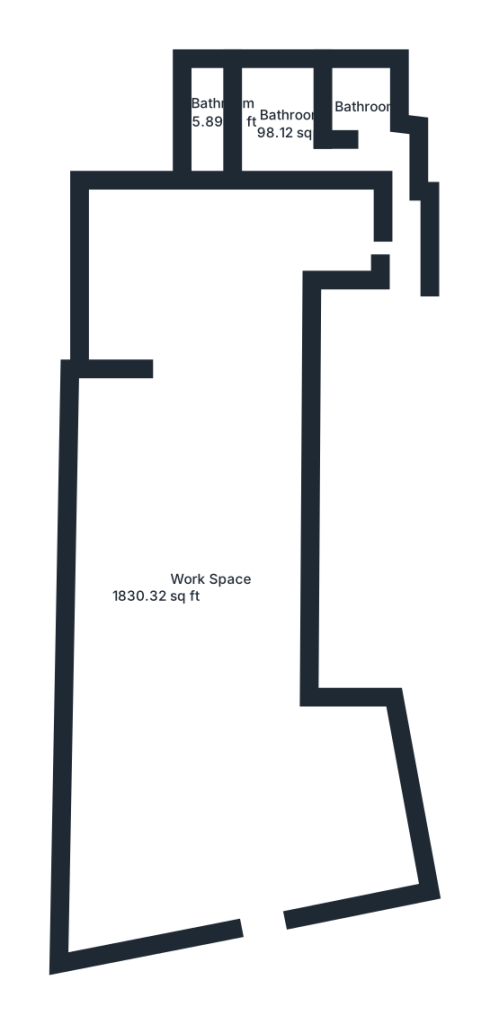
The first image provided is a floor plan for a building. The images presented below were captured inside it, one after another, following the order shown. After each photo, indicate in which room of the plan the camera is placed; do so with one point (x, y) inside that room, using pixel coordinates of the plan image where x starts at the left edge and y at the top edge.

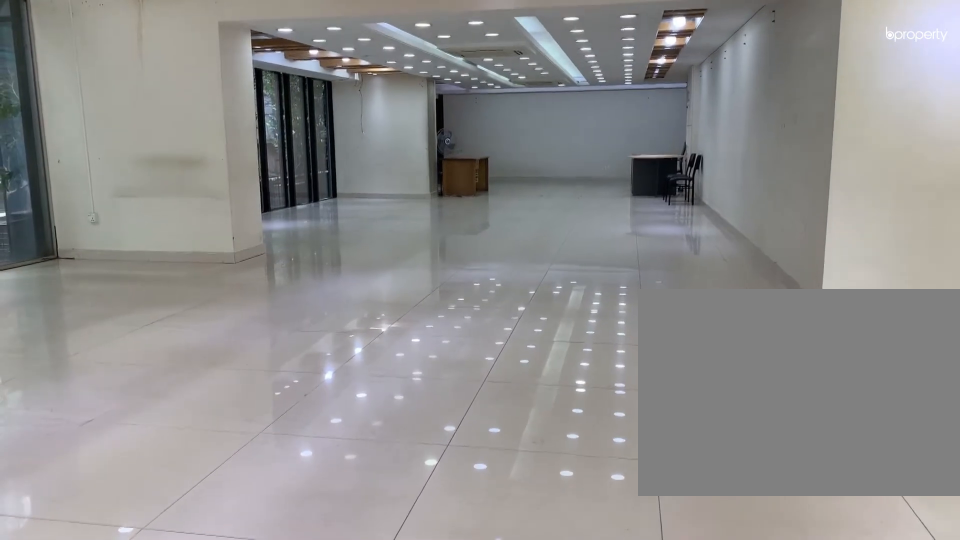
(197, 792)
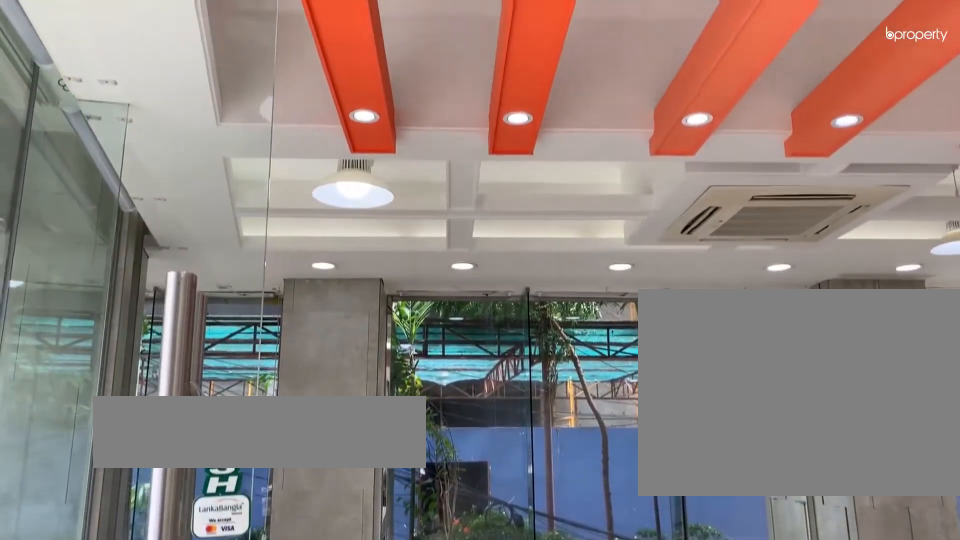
(197, 792)
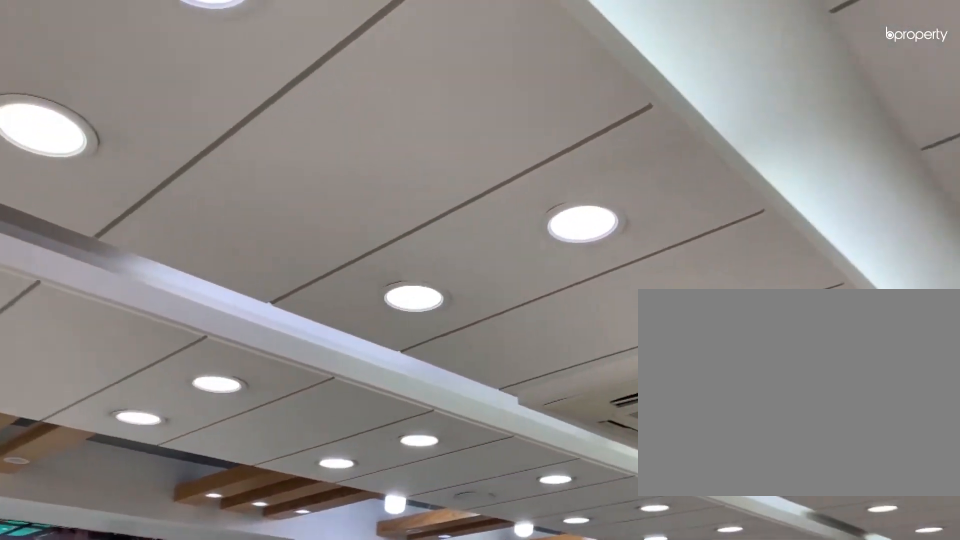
(189, 548)
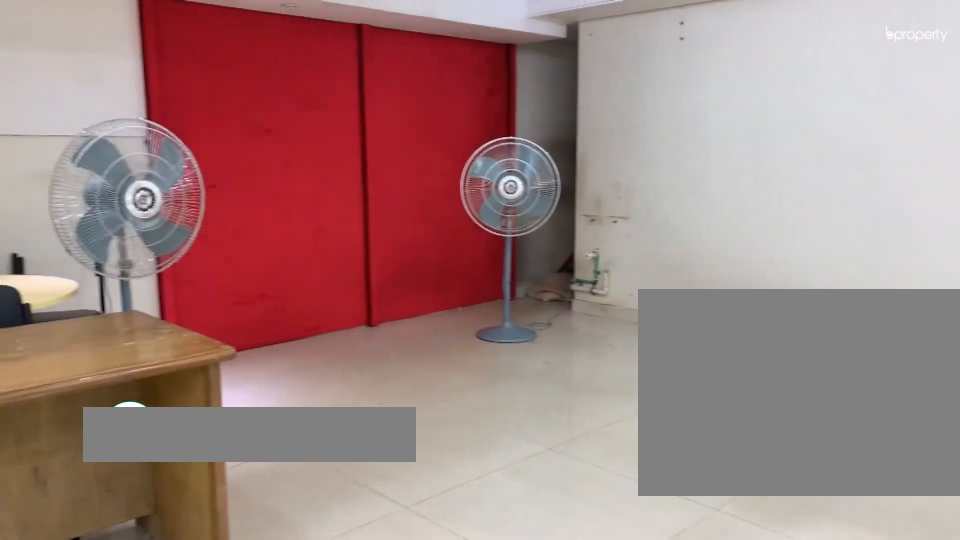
(206, 284)
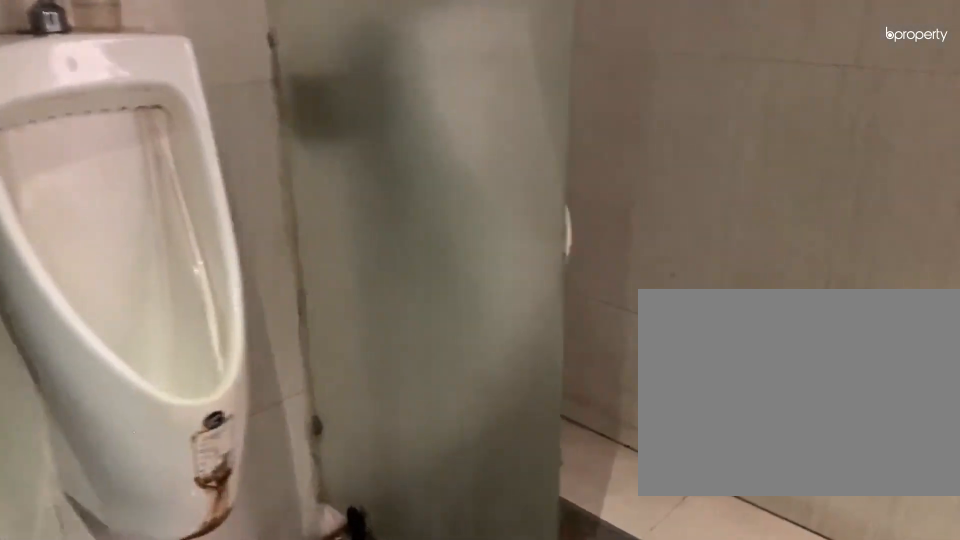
(274, 122)
